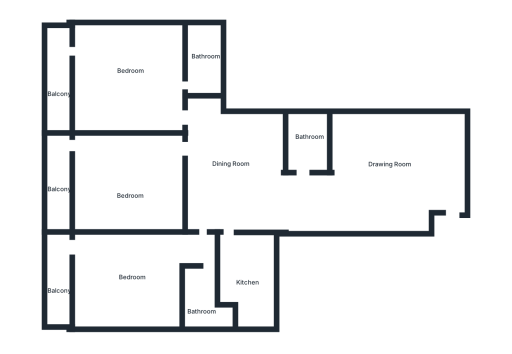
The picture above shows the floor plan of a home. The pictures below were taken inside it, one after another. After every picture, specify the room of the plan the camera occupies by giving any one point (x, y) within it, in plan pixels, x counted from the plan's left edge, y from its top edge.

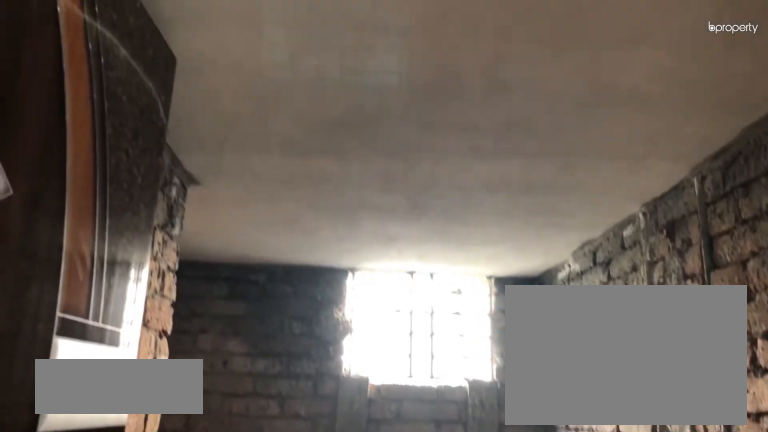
(202, 294)
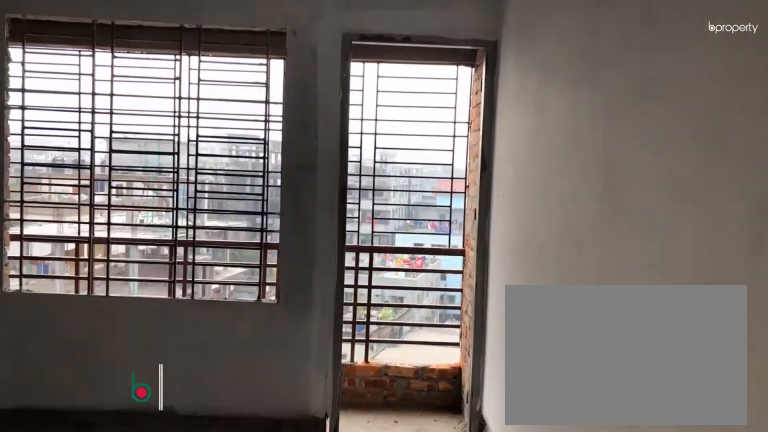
(128, 177)
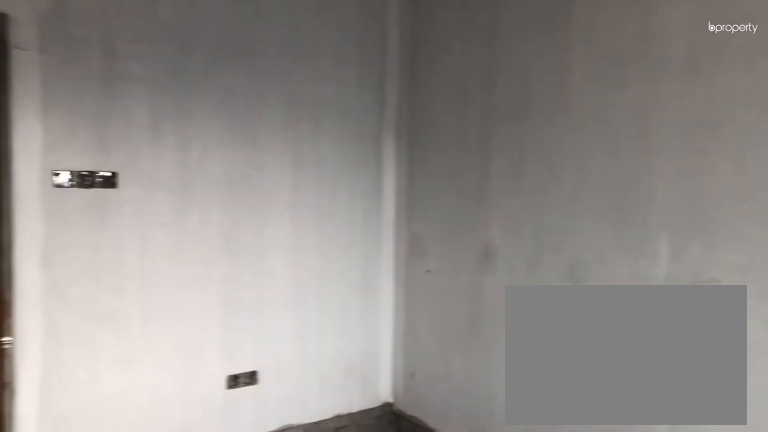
(128, 177)
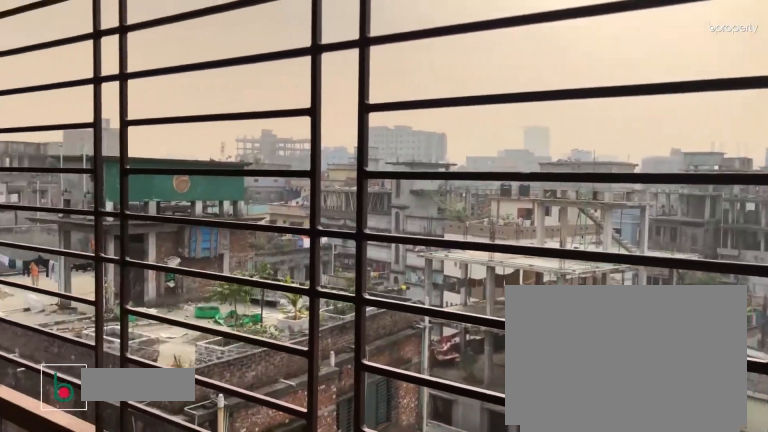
(54, 189)
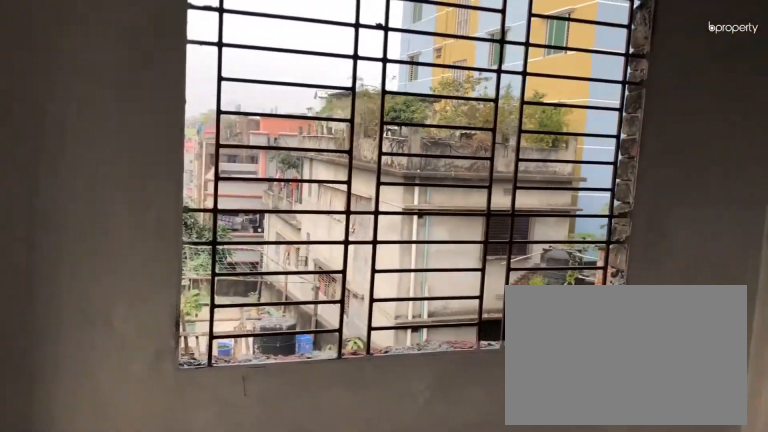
(128, 90)
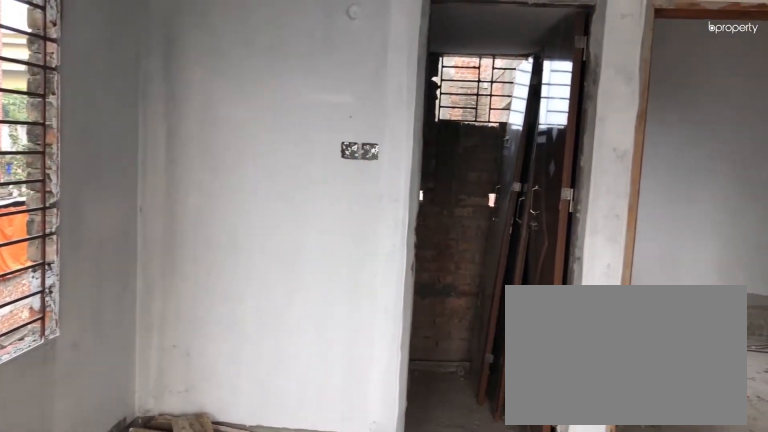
(128, 90)
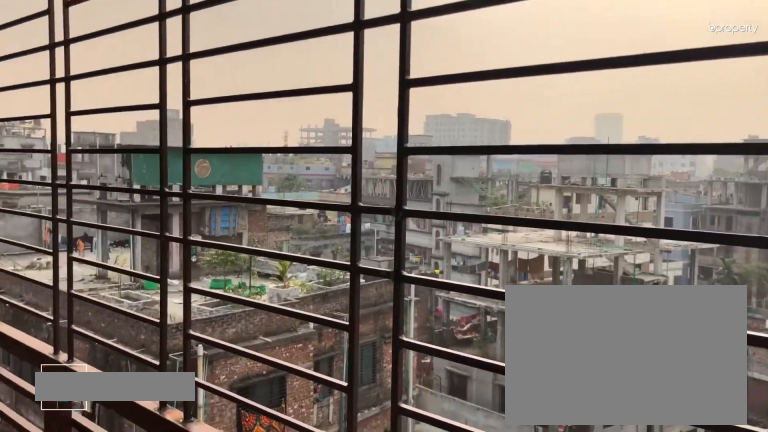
(61, 74)
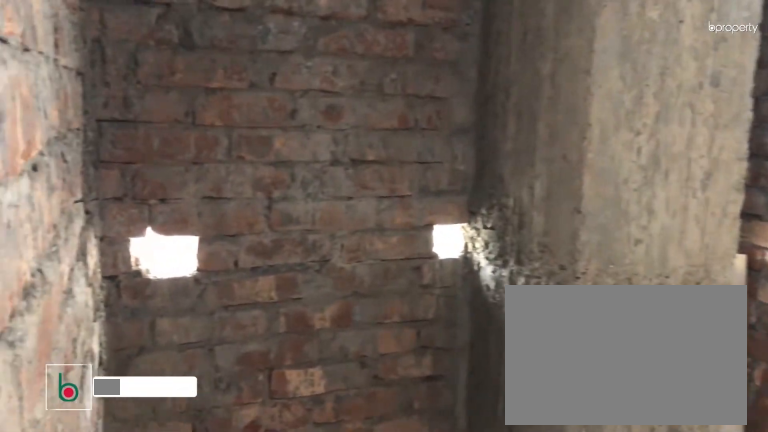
(202, 58)
